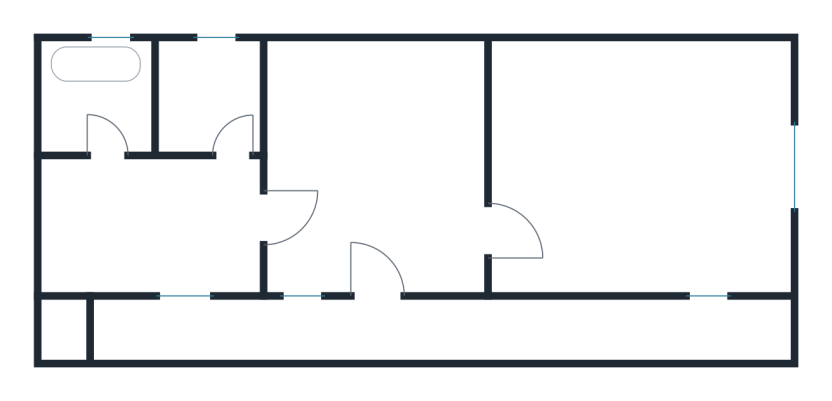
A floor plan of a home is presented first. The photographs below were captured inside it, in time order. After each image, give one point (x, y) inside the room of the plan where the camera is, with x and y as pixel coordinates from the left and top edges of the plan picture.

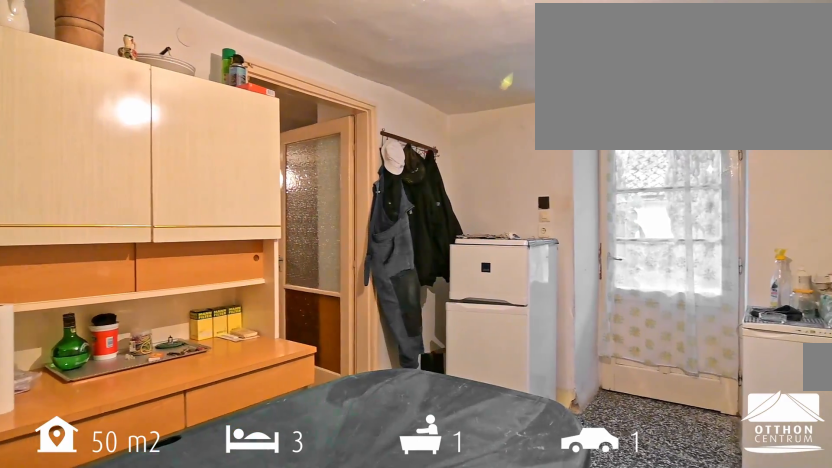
(375, 162)
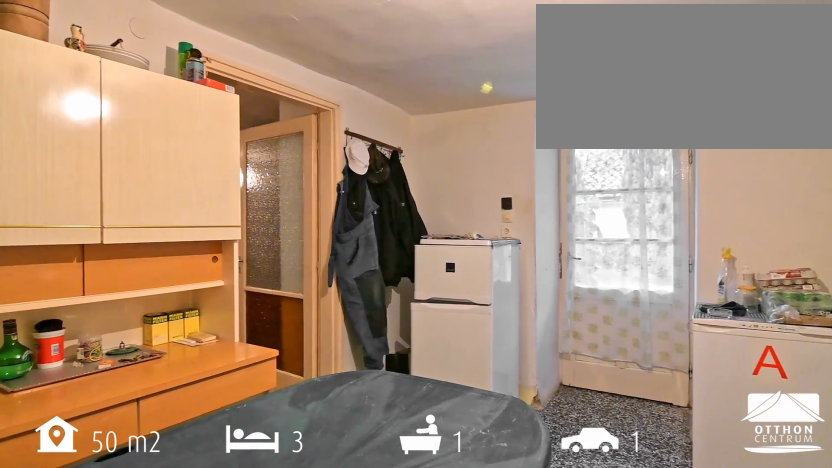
(375, 162)
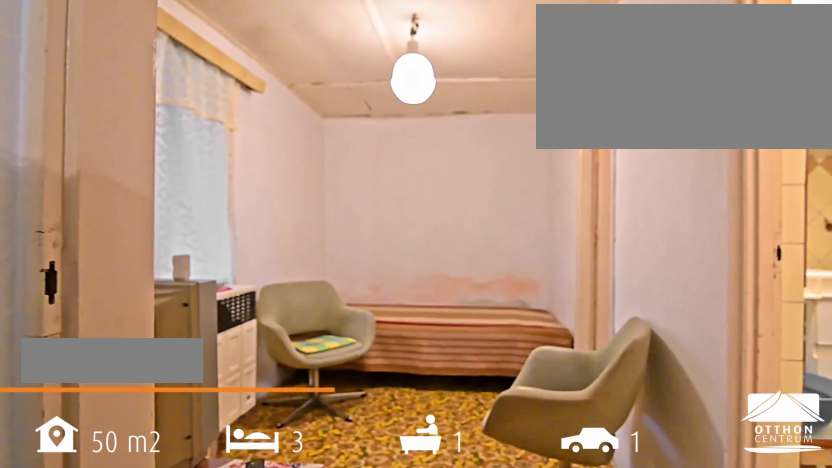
(135, 226)
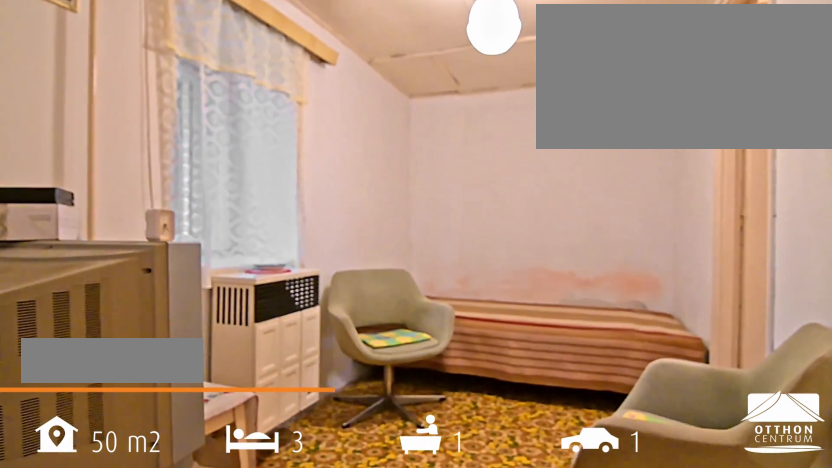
(135, 226)
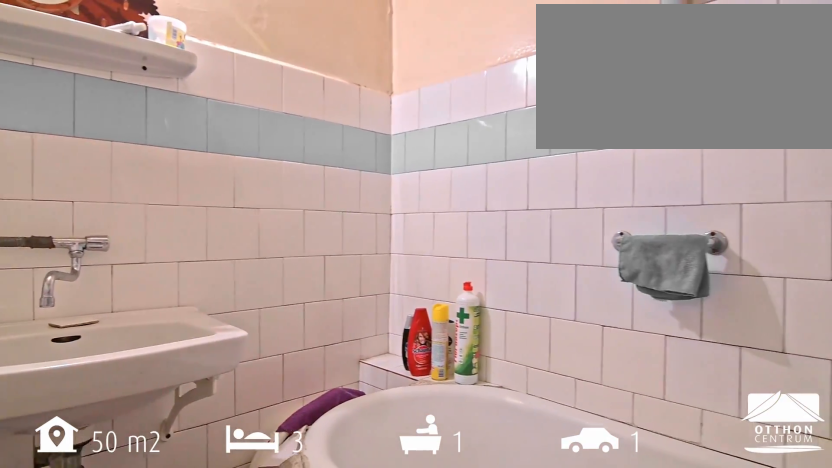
(101, 105)
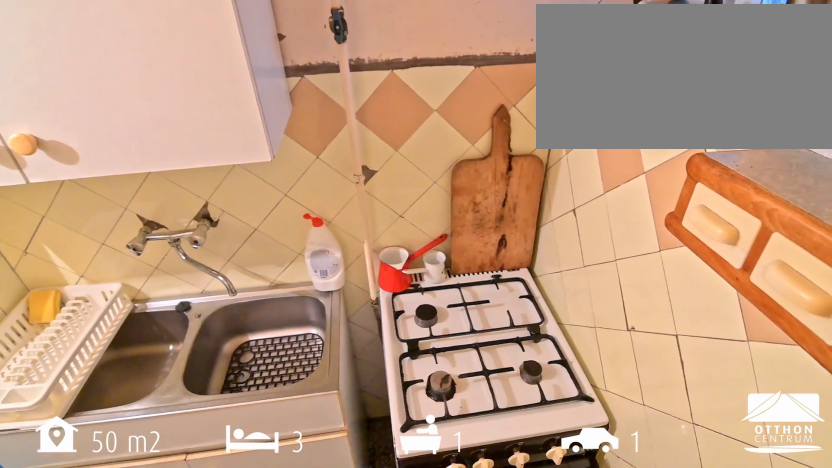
(206, 91)
